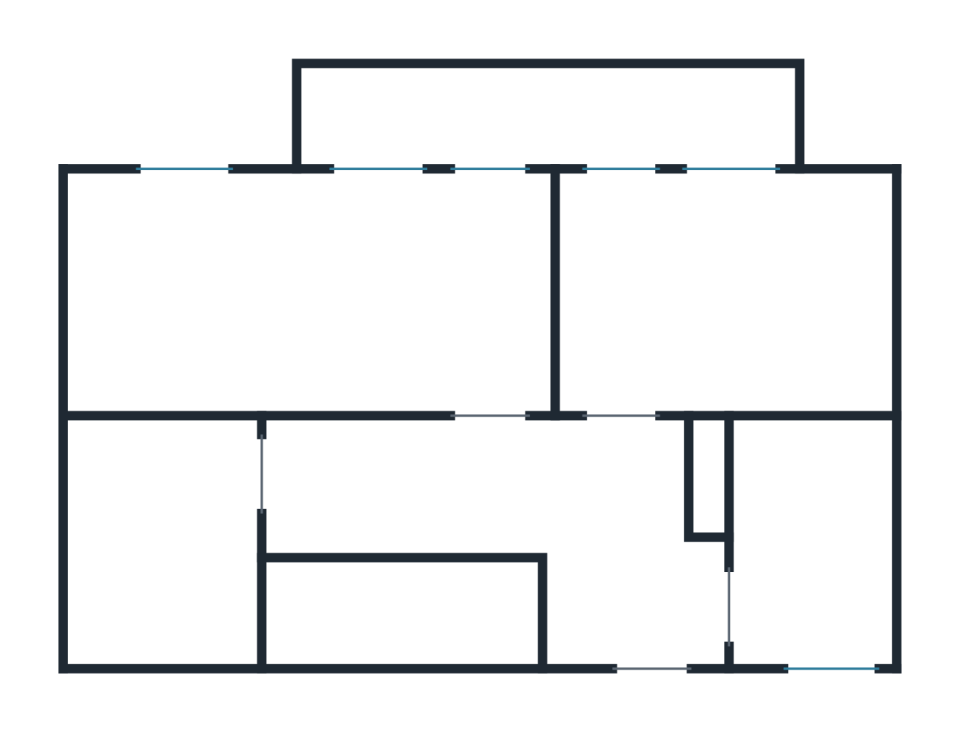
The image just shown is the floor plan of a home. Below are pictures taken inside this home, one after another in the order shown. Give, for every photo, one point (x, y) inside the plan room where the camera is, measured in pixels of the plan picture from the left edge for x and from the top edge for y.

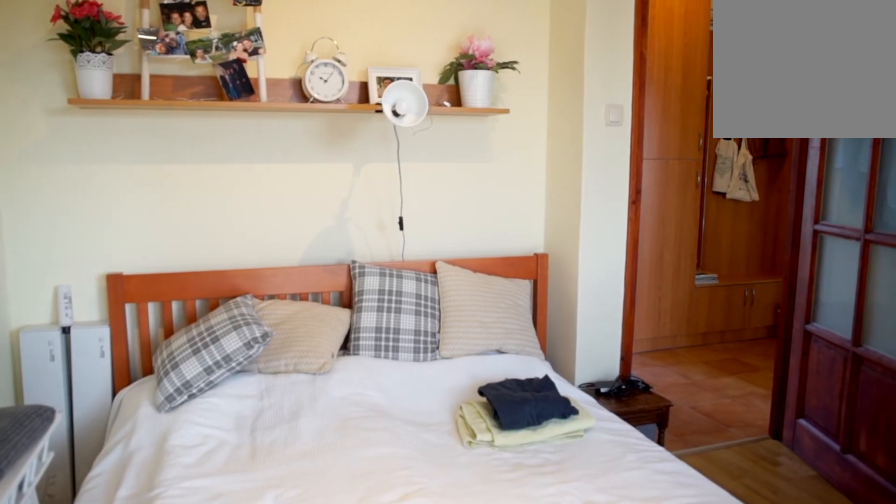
(713, 290)
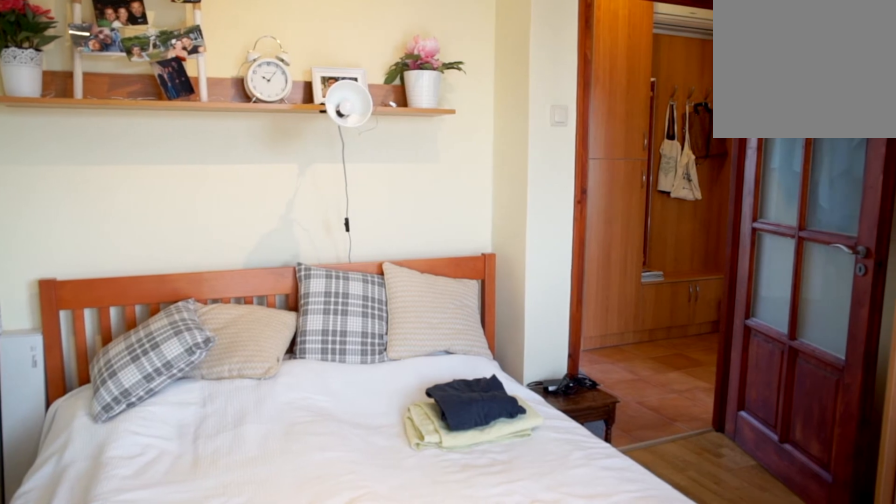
(713, 290)
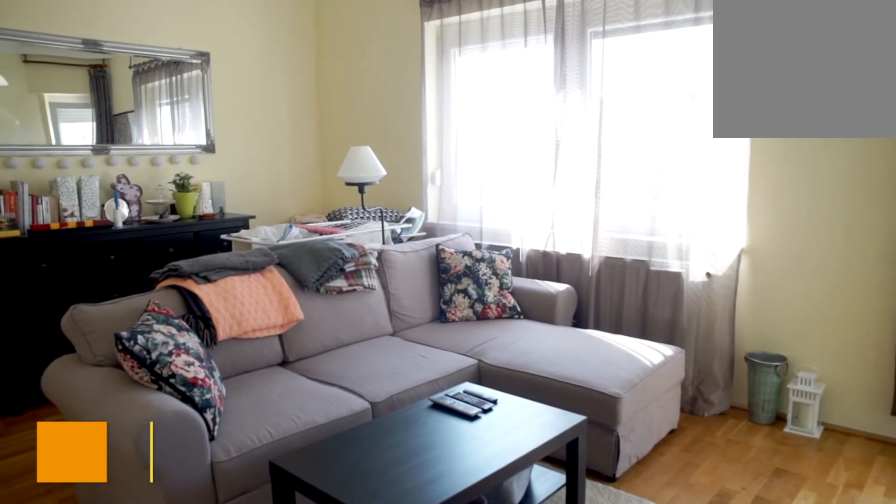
(311, 299)
